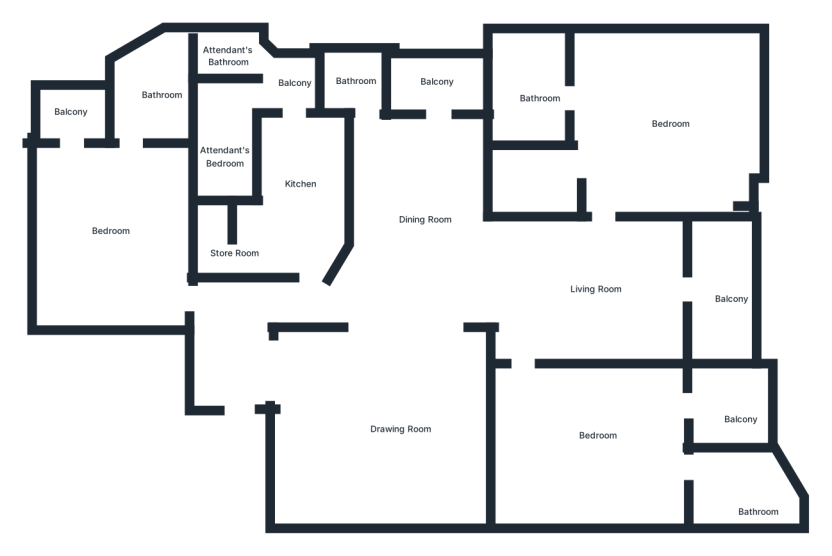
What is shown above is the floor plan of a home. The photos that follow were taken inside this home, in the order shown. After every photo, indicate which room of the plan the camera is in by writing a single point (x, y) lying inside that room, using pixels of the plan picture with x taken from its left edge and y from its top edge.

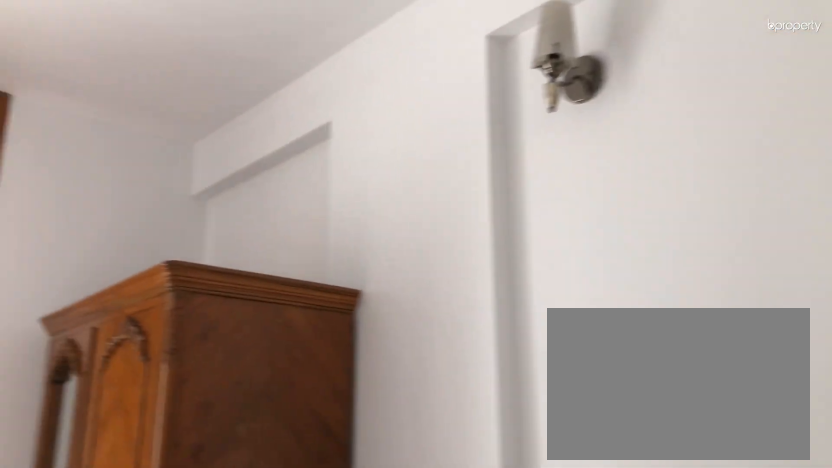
(118, 208)
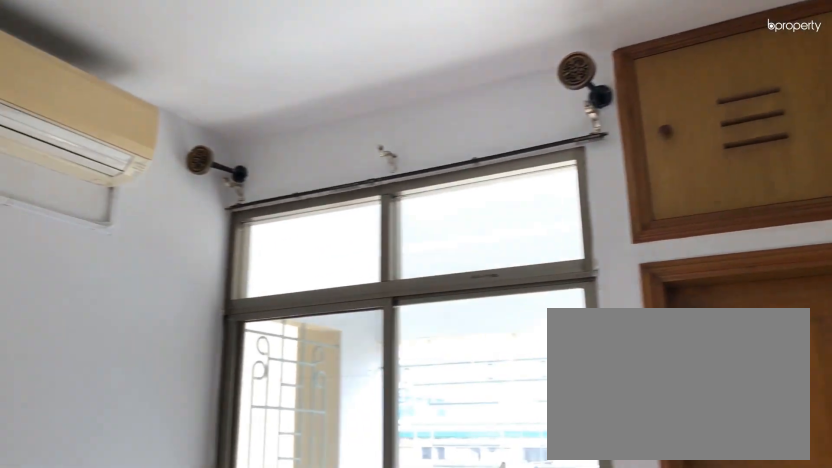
(125, 205)
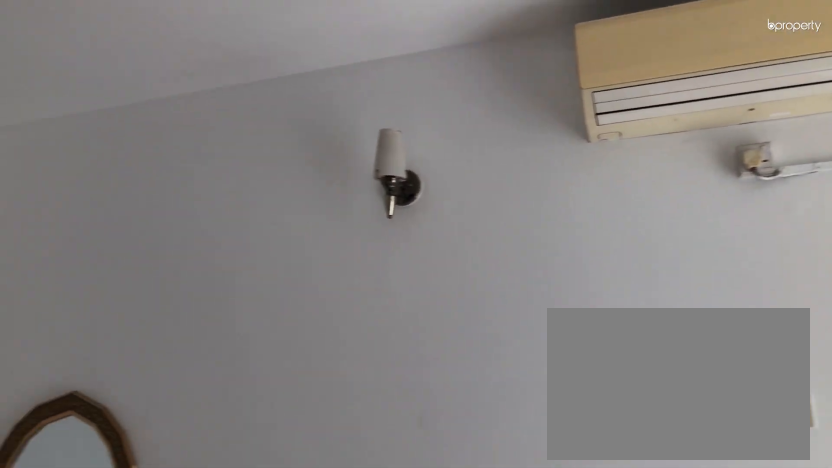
(125, 205)
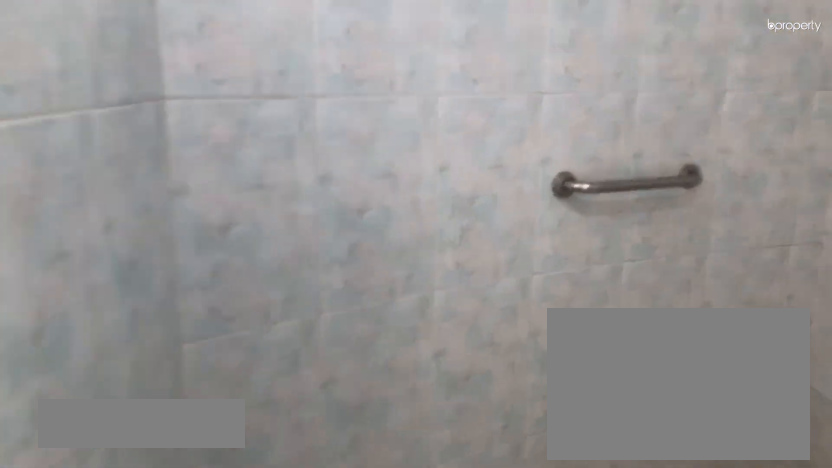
(154, 78)
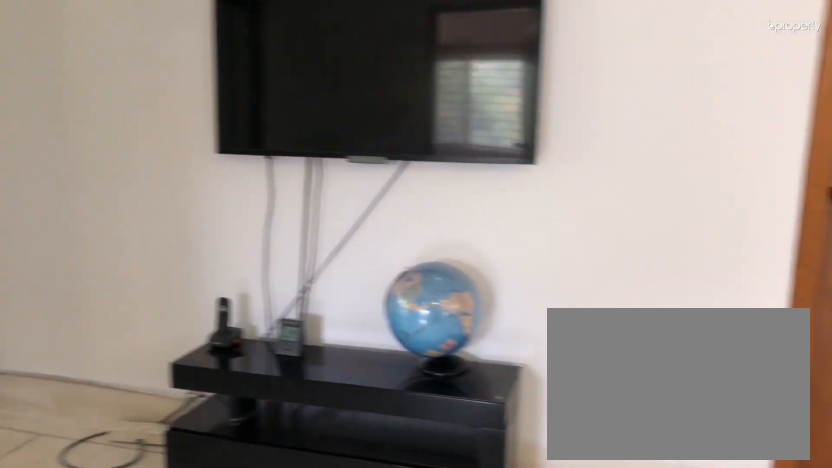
(597, 283)
